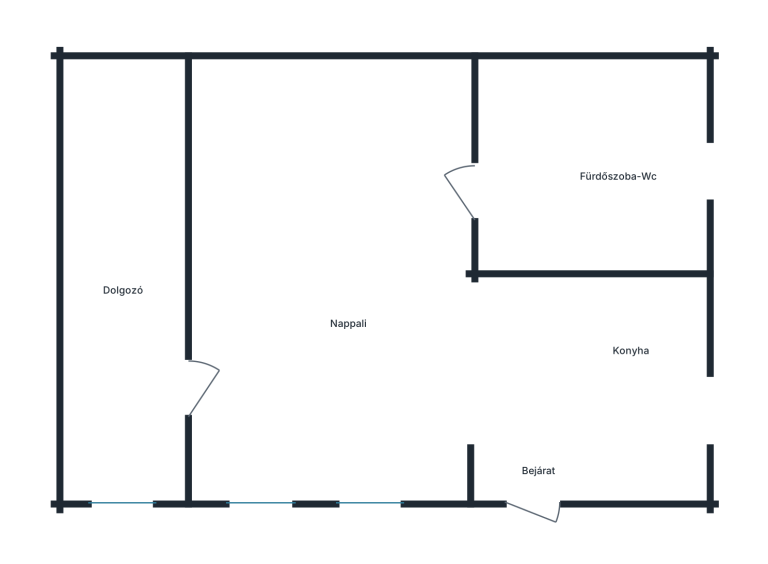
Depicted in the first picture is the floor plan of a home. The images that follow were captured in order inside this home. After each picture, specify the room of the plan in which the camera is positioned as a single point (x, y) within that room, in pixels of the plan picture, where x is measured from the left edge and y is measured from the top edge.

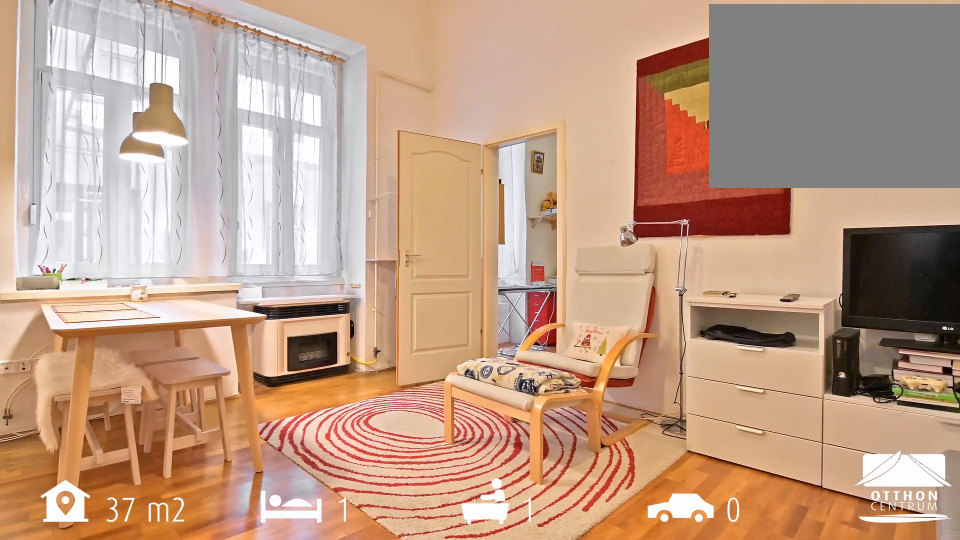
(330, 288)
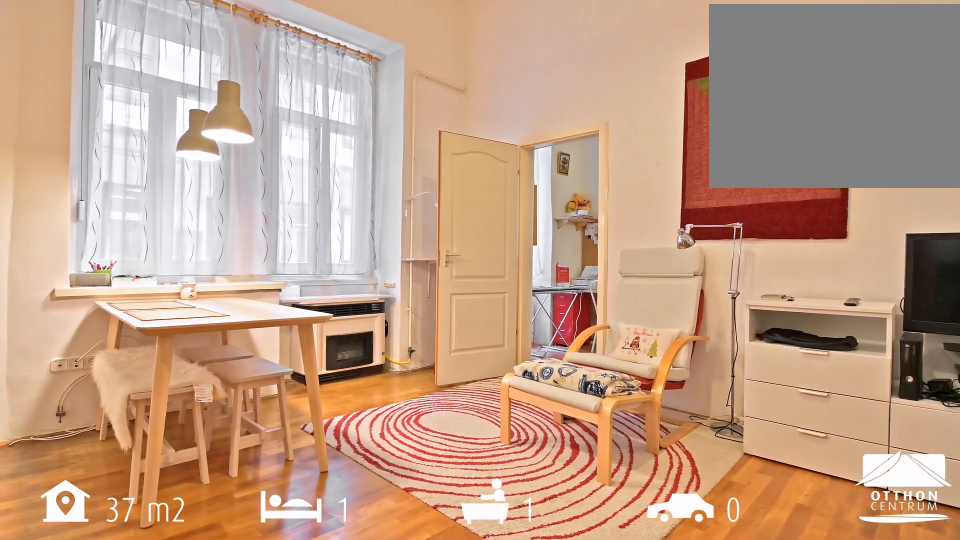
(330, 288)
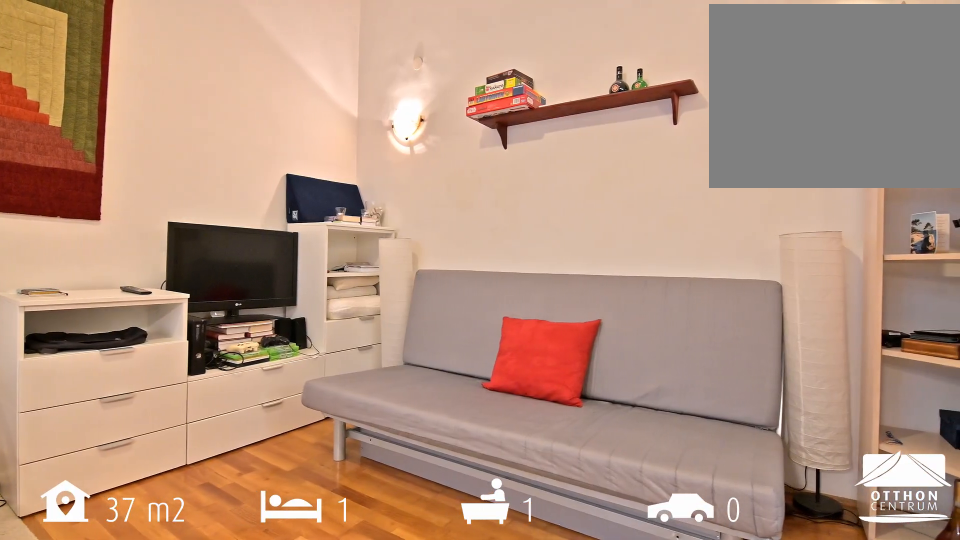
(330, 288)
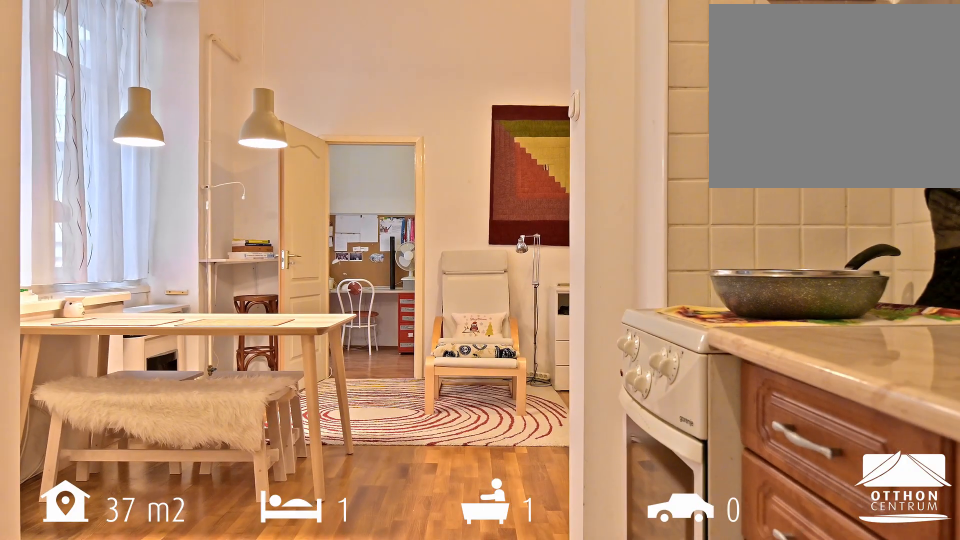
(589, 384)
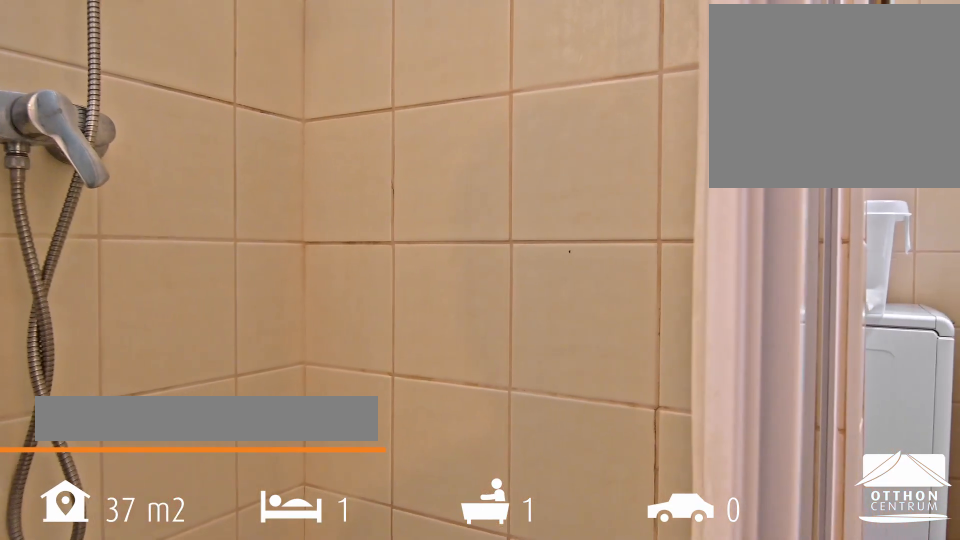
(594, 169)
